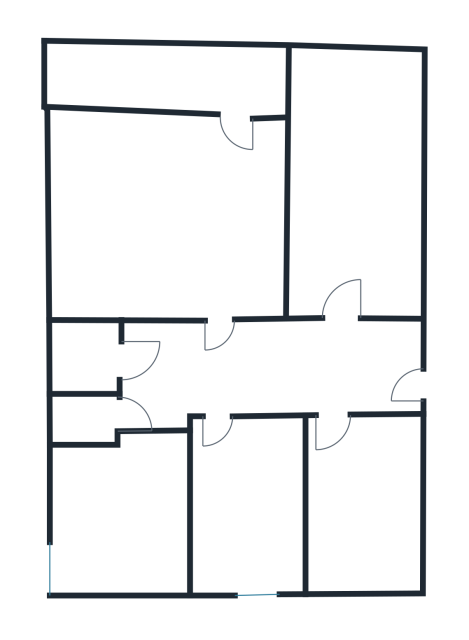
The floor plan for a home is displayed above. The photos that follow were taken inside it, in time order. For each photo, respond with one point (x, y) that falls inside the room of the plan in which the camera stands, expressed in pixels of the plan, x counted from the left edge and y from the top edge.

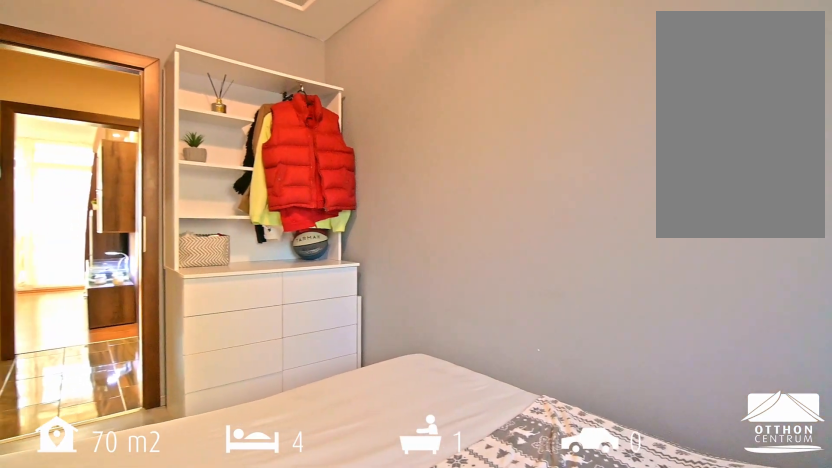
(249, 511)
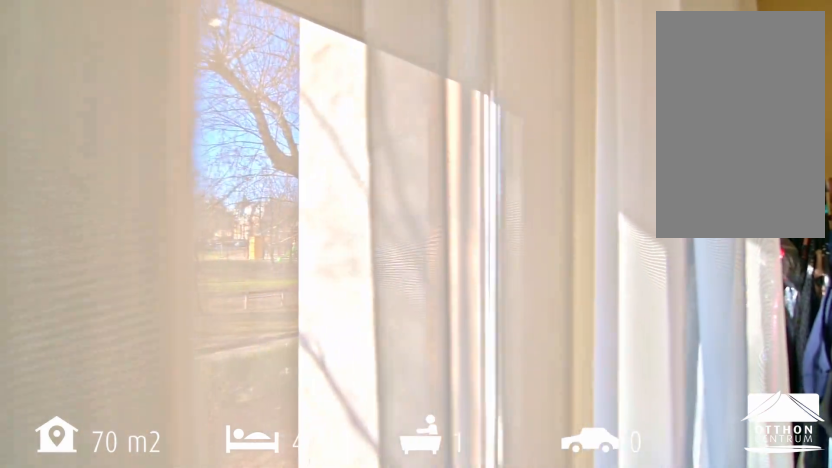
(355, 190)
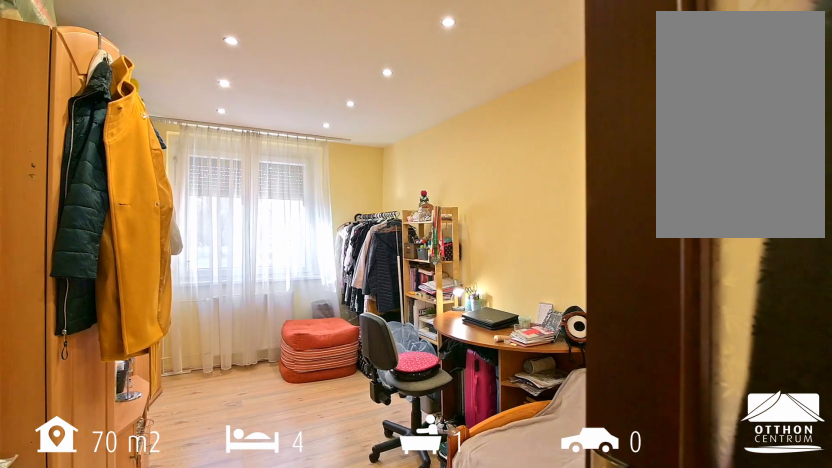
(355, 190)
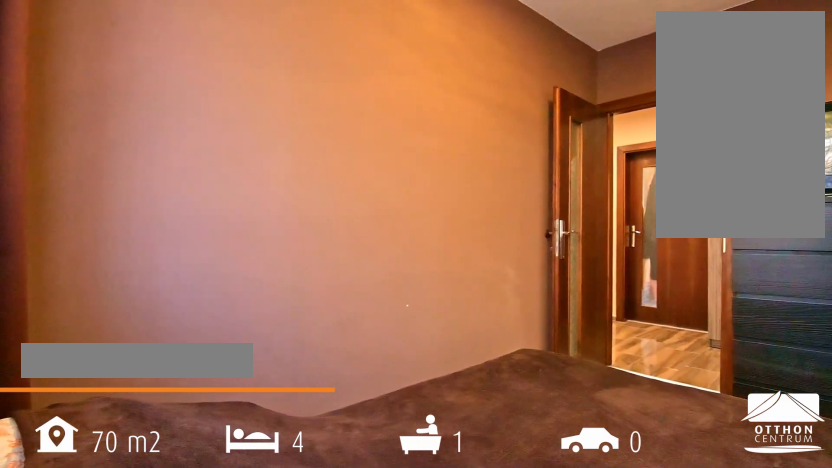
(366, 501)
